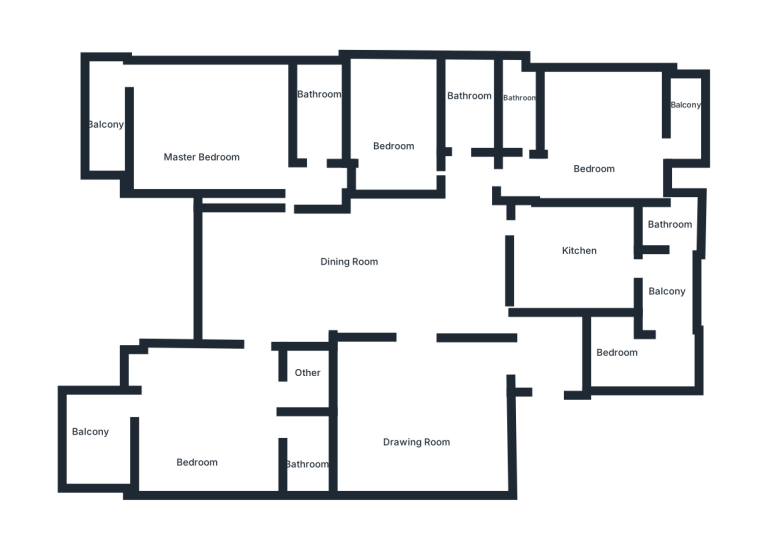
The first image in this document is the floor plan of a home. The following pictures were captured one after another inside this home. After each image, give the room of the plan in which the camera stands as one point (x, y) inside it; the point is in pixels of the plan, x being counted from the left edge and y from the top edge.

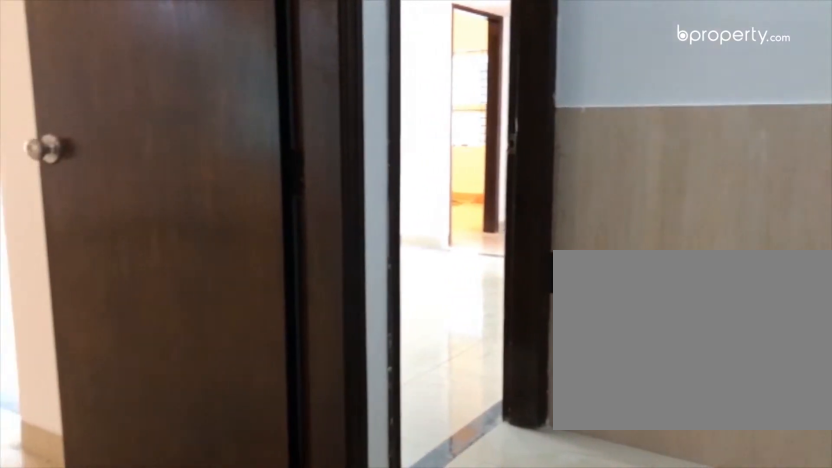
(544, 355)
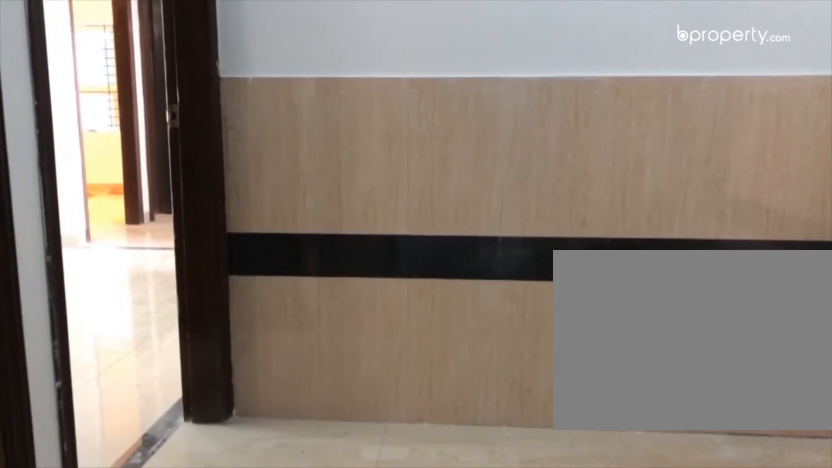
(544, 355)
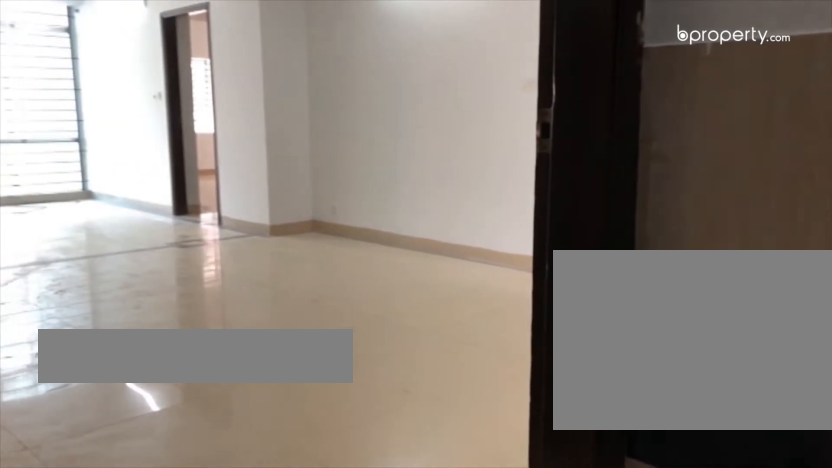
(359, 259)
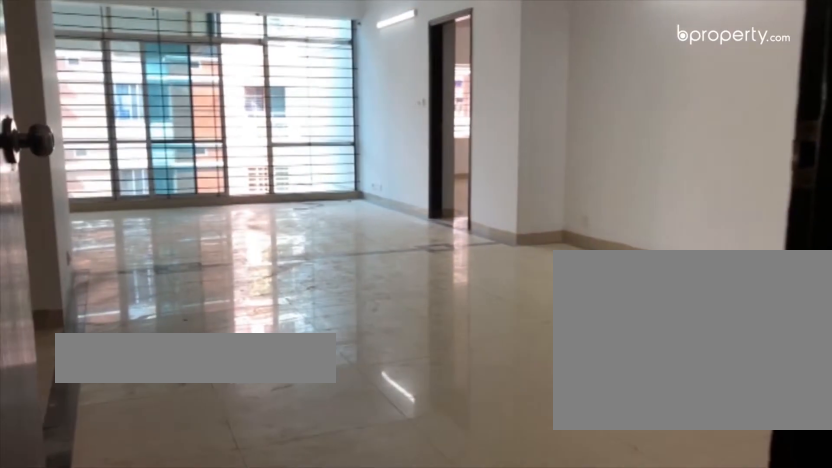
(359, 259)
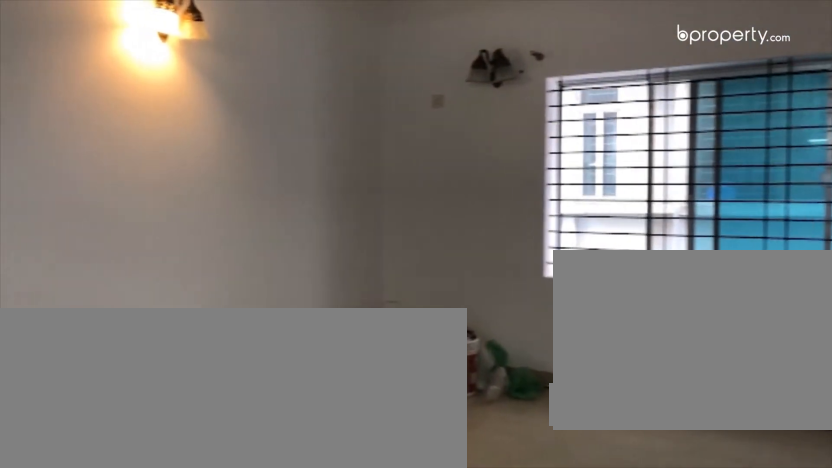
(413, 411)
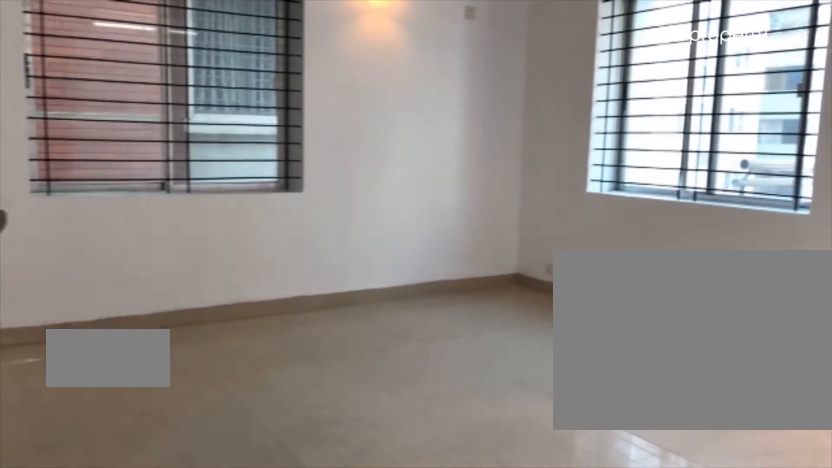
(208, 431)
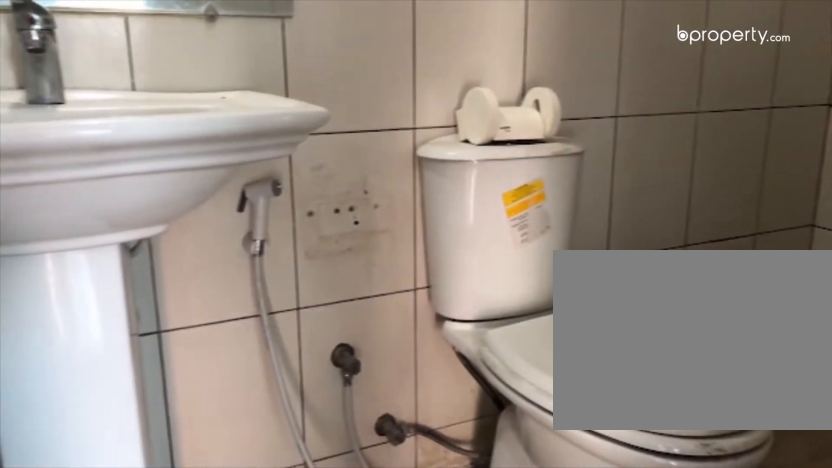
(307, 457)
